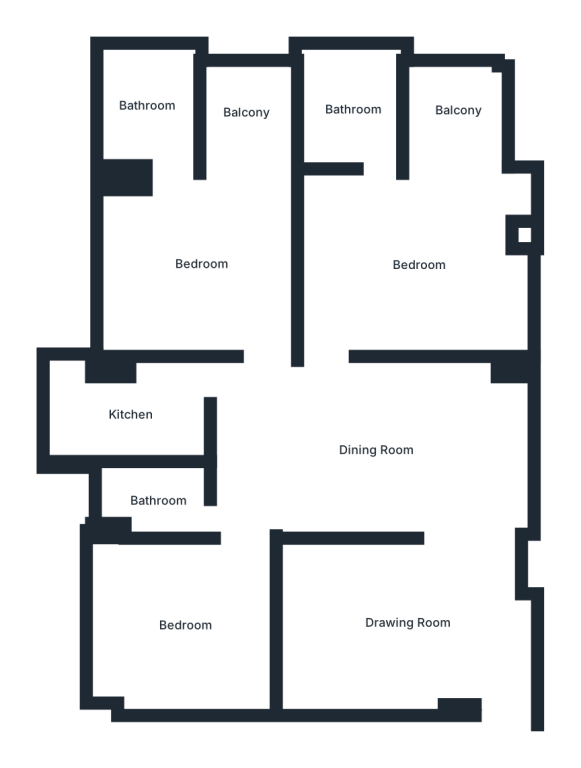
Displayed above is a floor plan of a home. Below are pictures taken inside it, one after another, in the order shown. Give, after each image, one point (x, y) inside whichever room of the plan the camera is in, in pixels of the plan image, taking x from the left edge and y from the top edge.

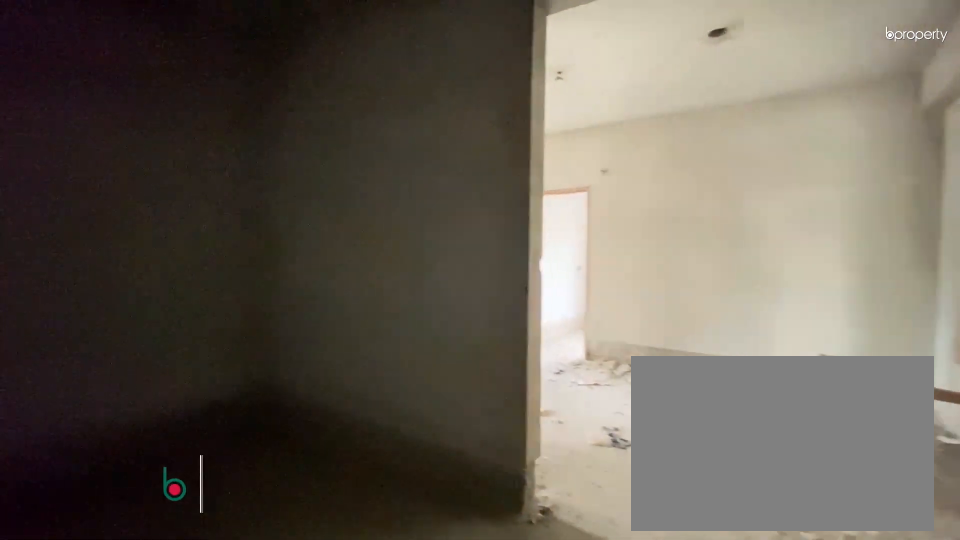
(419, 624)
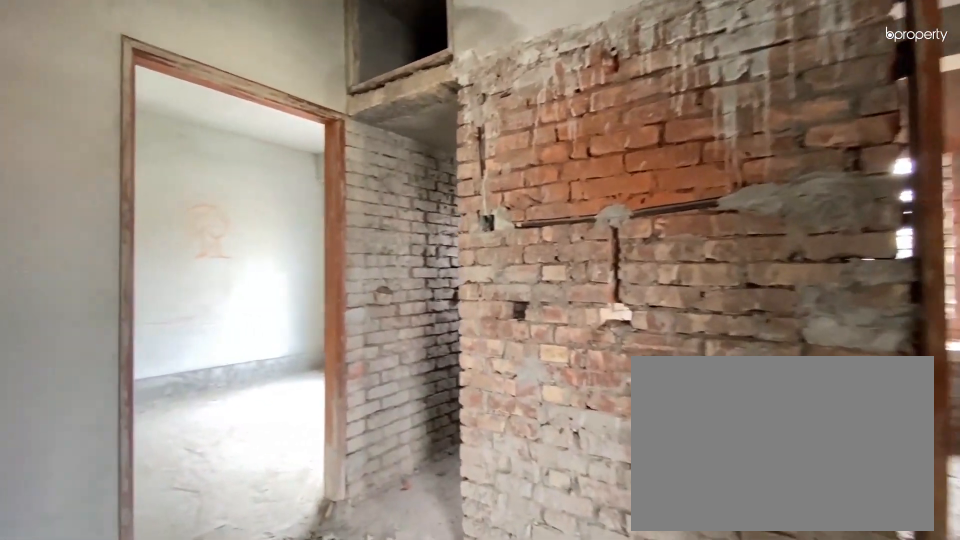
(378, 449)
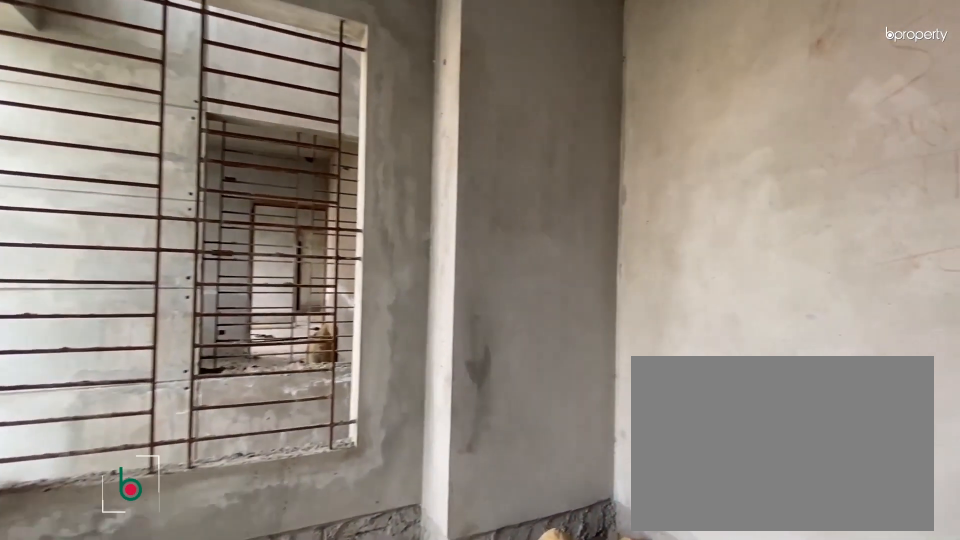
(420, 265)
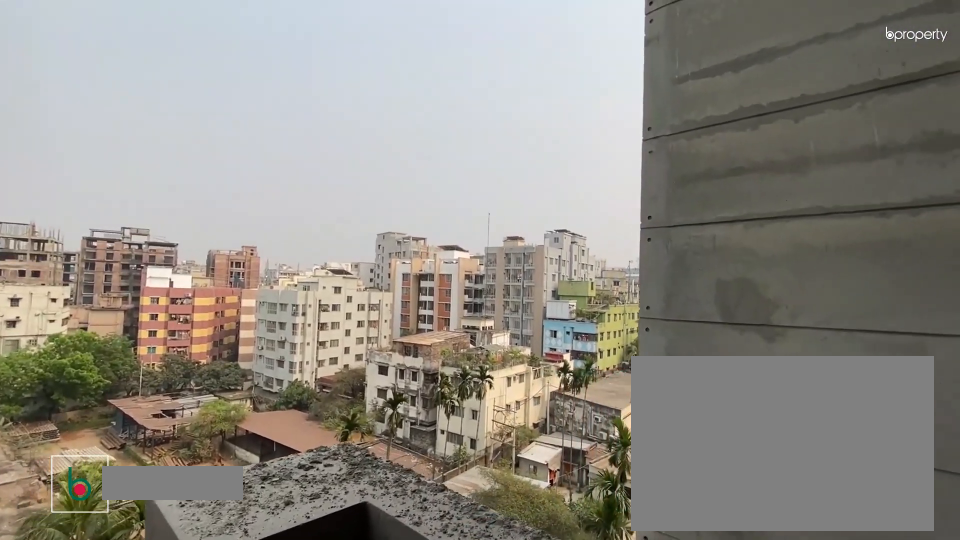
(459, 111)
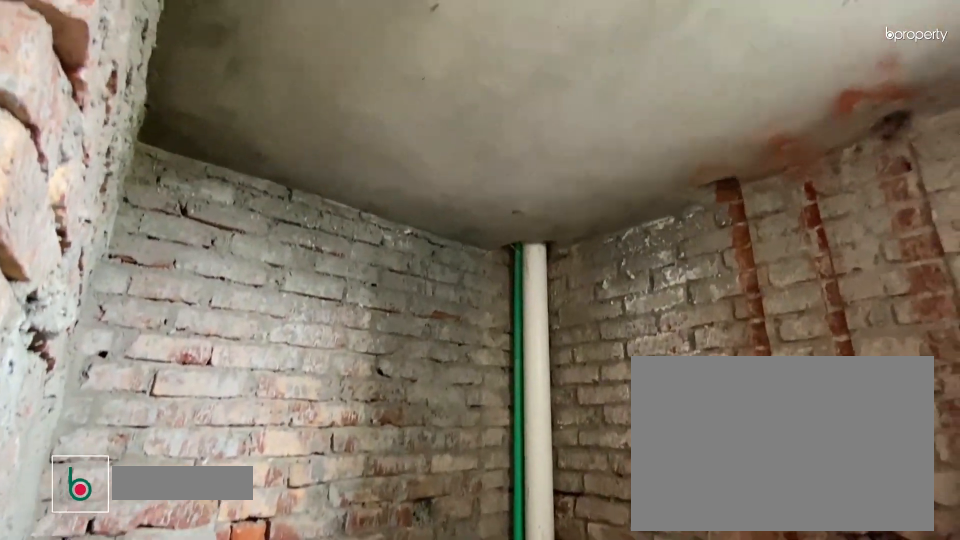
(350, 108)
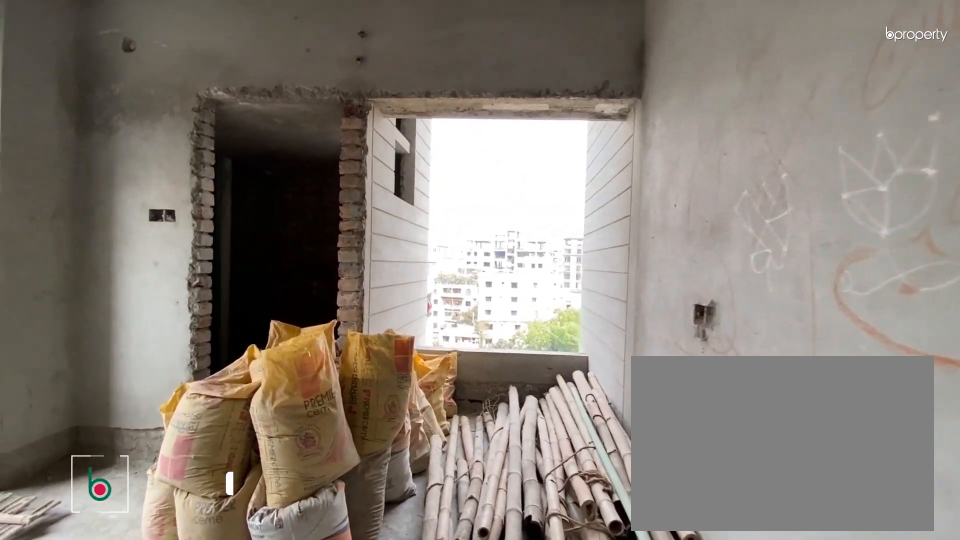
(217, 286)
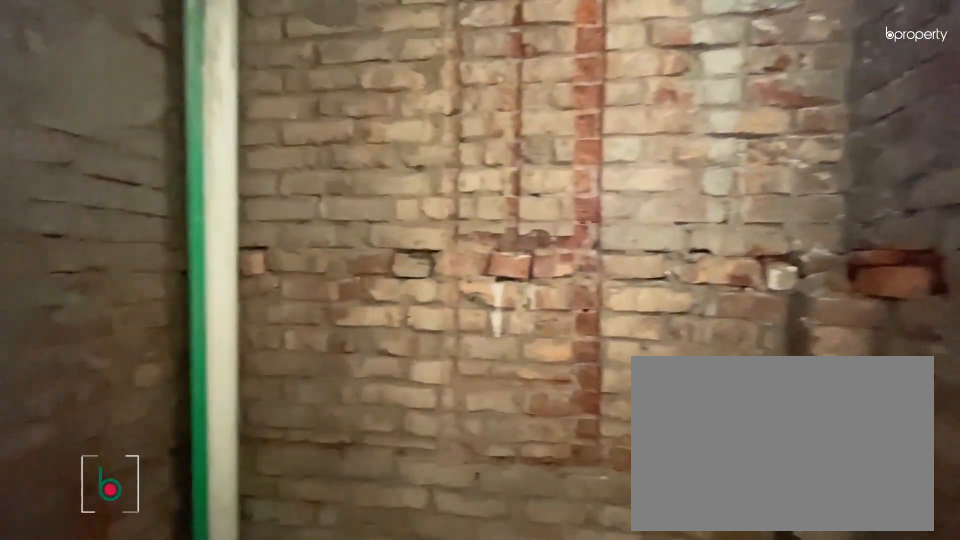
(150, 108)
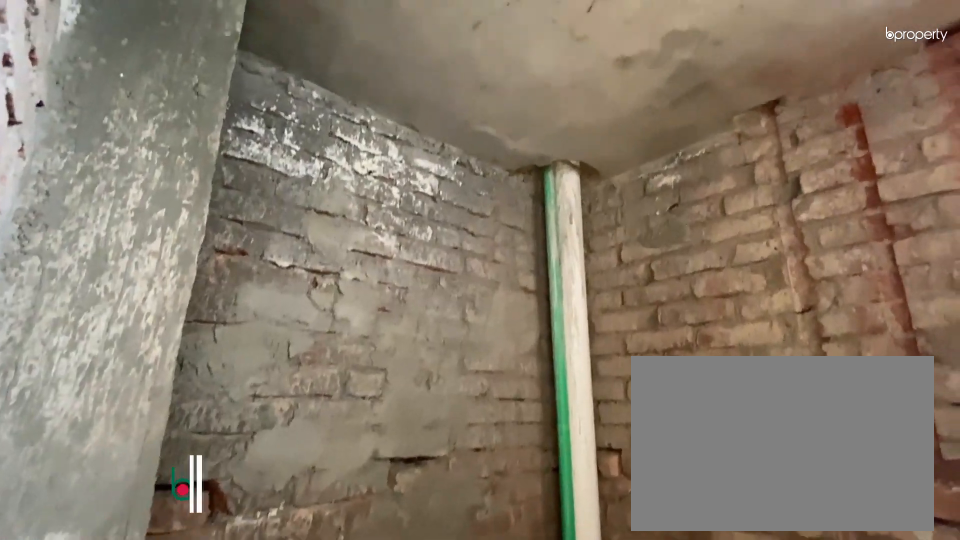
(150, 108)
